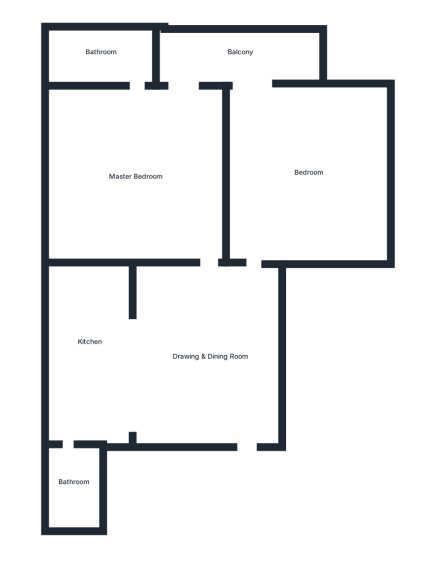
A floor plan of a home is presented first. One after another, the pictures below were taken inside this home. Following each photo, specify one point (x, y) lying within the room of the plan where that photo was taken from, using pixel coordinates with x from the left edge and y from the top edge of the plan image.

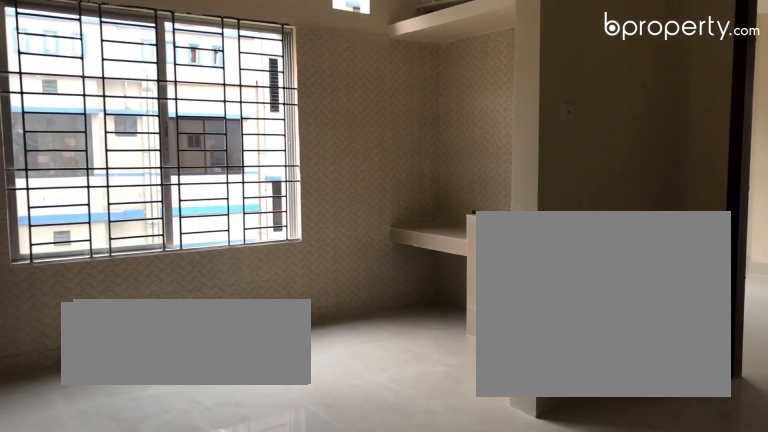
(198, 345)
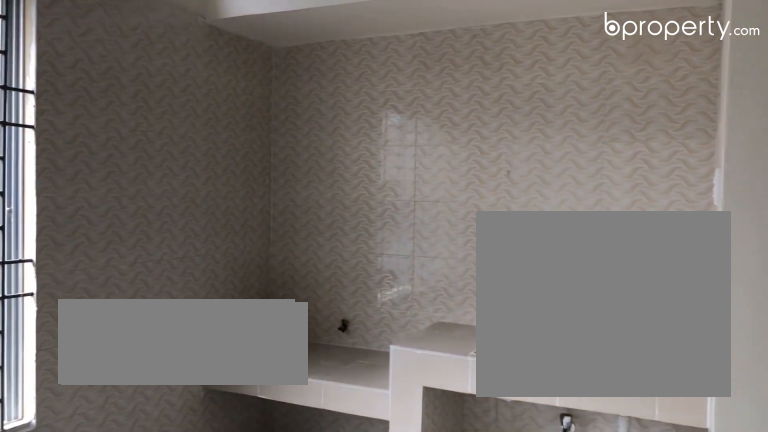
(86, 339)
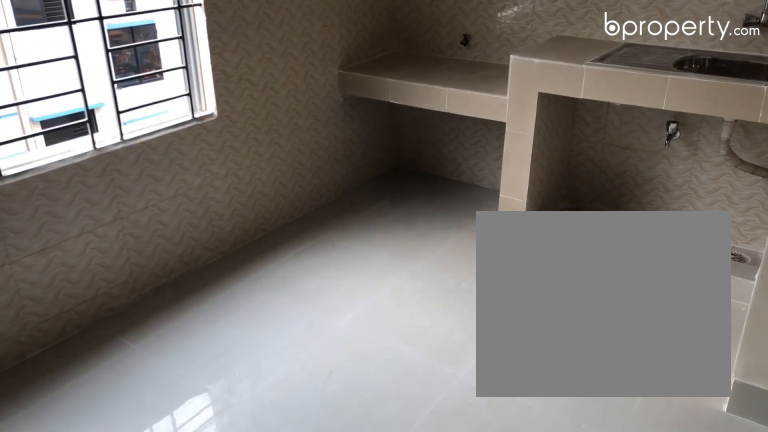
(86, 339)
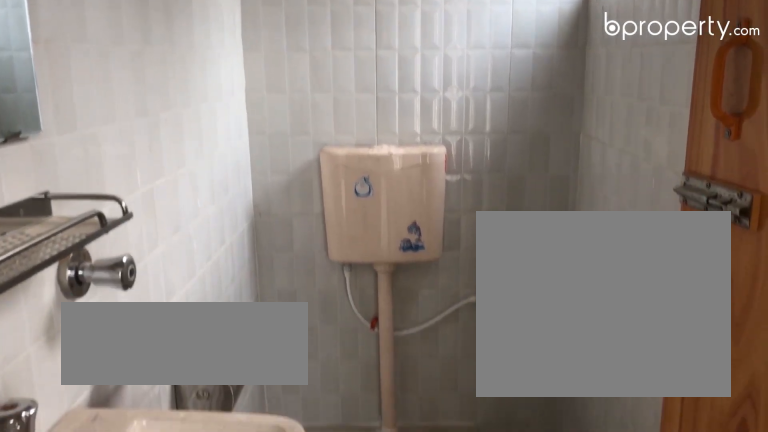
(71, 472)
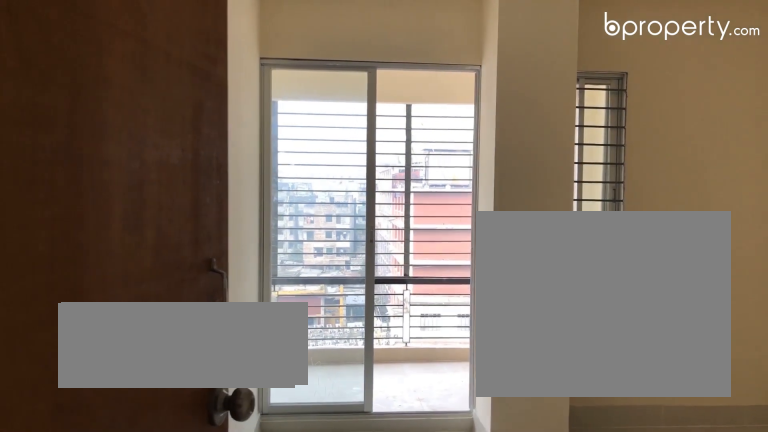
(307, 171)
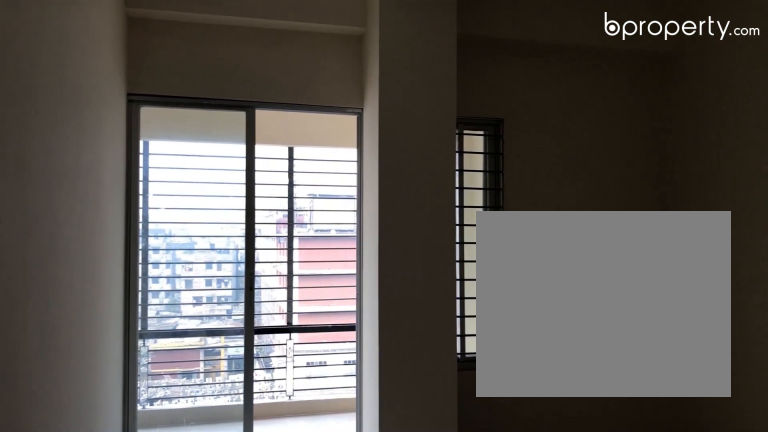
(307, 171)
